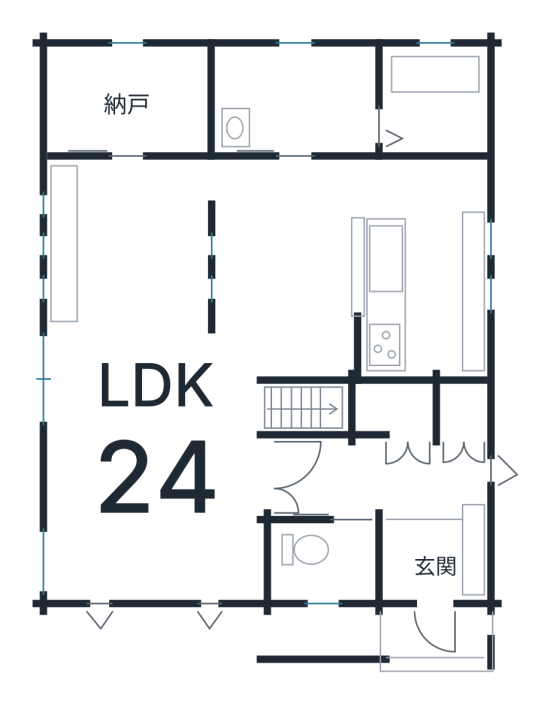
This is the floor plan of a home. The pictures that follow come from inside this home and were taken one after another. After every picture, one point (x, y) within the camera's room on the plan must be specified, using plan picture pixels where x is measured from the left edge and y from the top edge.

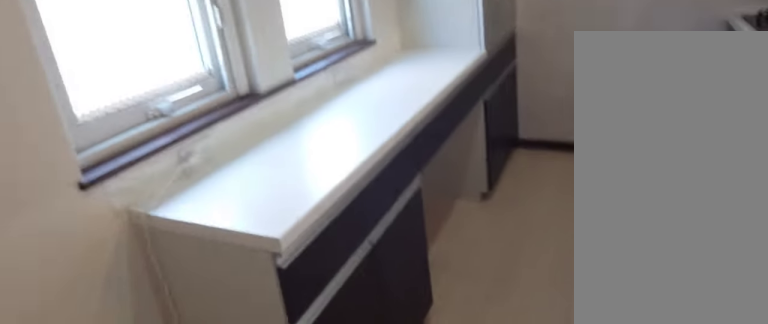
(416, 292)
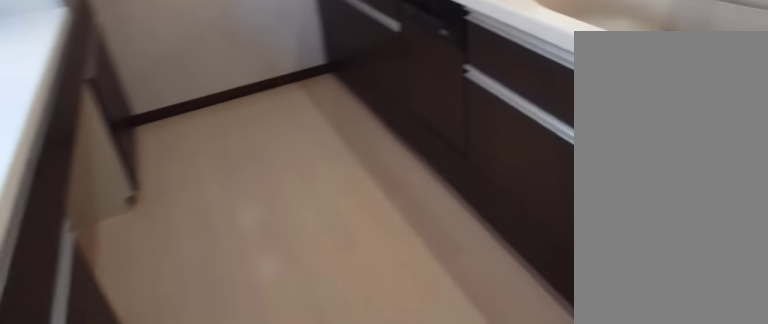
(416, 292)
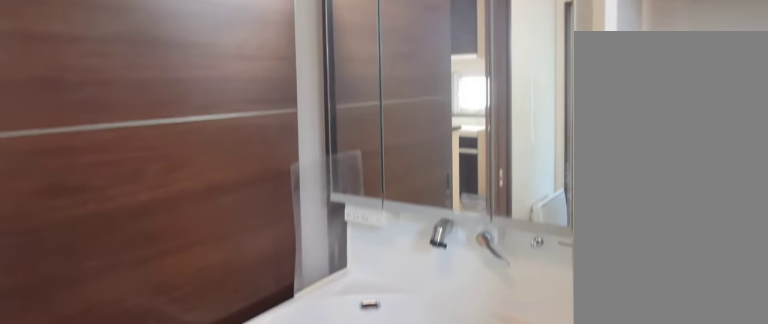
(304, 114)
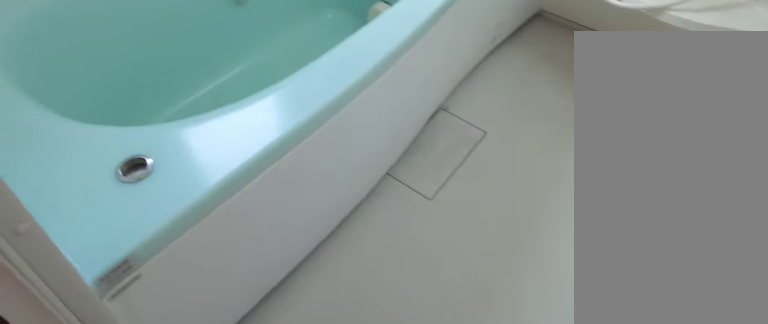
(433, 92)
